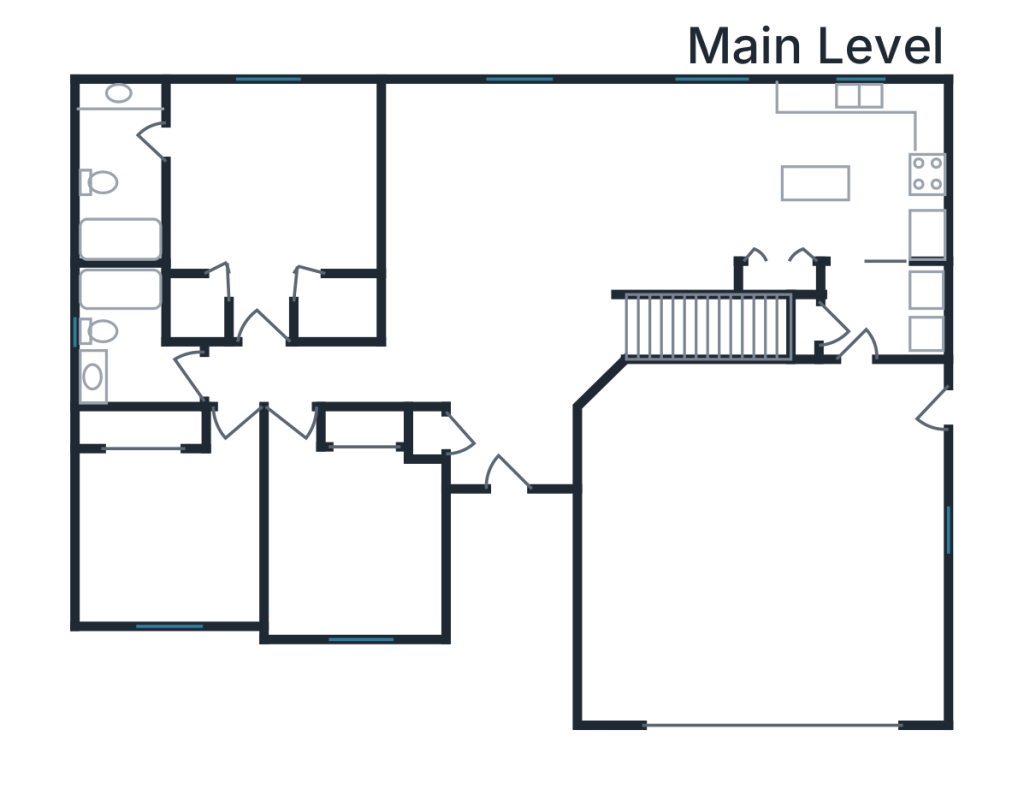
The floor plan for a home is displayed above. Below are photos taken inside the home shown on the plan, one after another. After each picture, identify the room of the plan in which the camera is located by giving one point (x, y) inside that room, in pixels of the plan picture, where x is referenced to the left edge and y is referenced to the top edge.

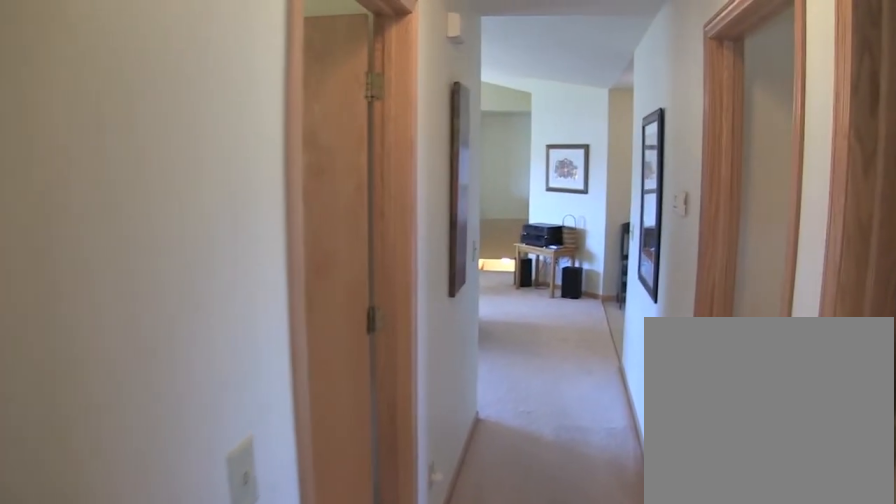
(295, 374)
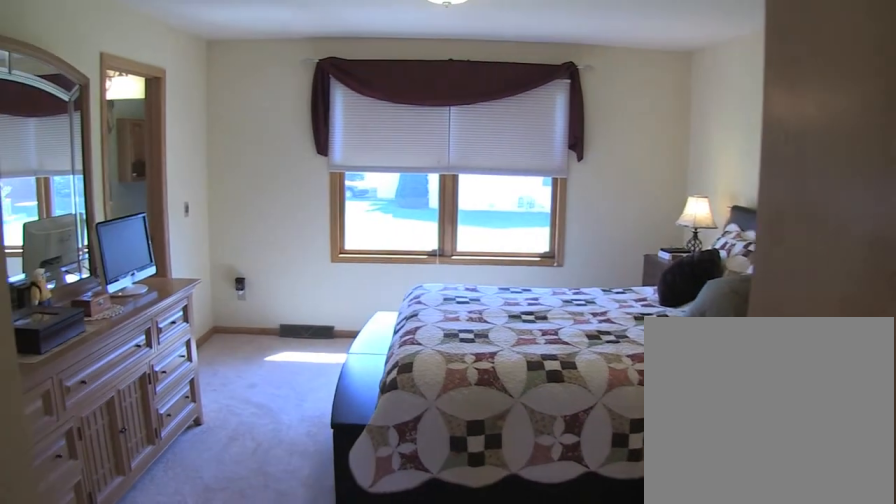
(273, 191)
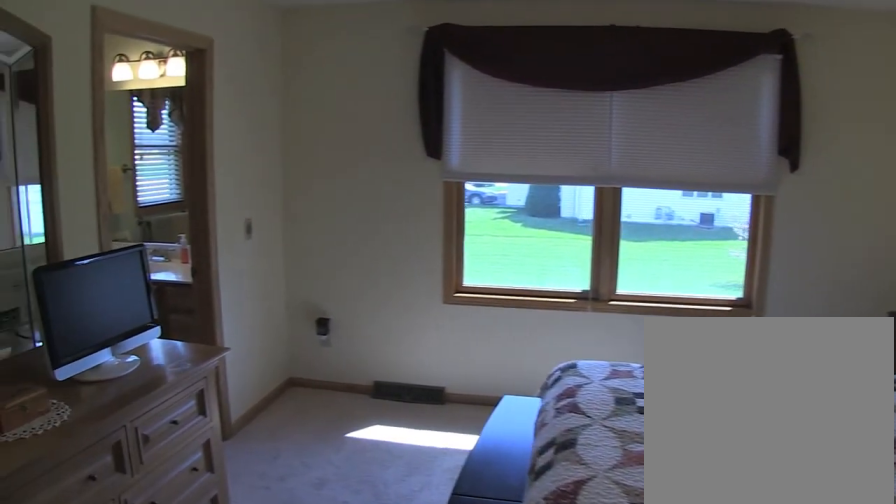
(273, 191)
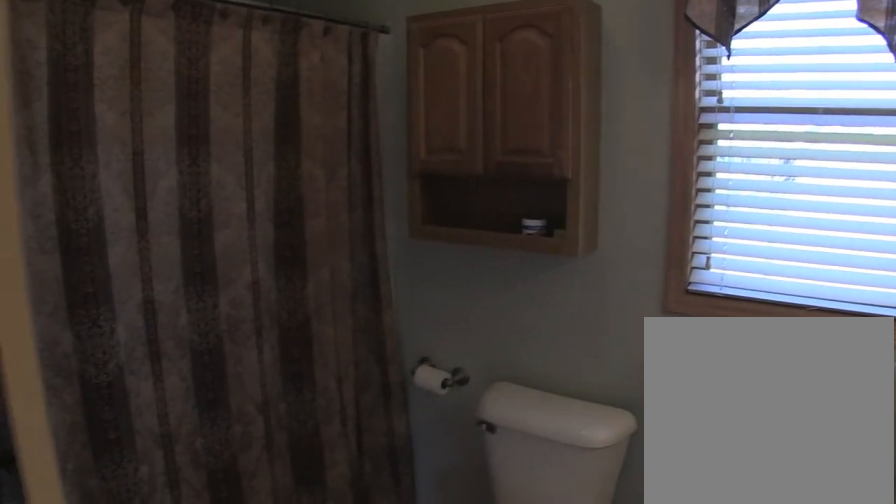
(124, 175)
